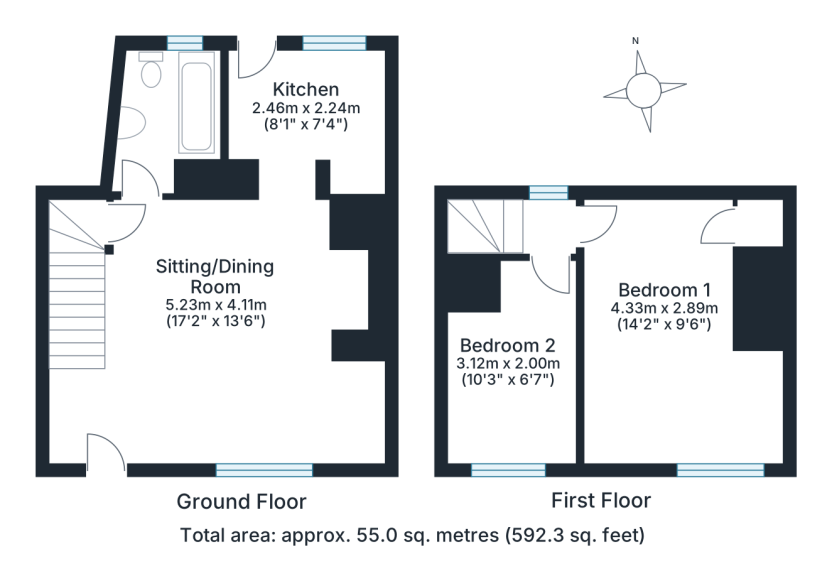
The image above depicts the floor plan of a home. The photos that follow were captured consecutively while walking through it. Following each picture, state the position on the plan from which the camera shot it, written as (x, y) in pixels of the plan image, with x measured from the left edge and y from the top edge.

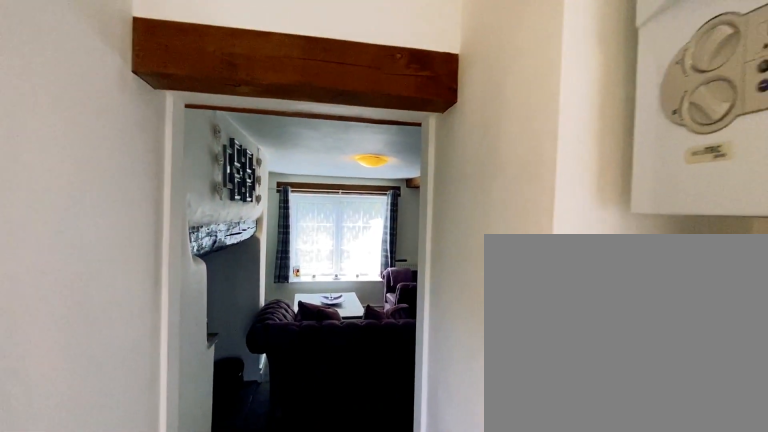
(290, 182)
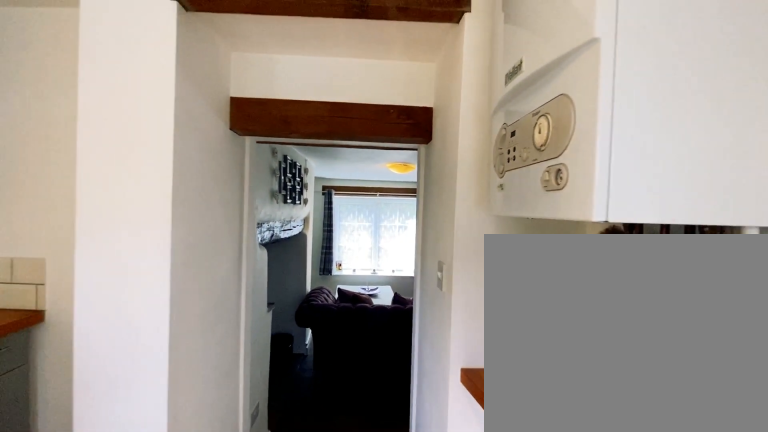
(294, 171)
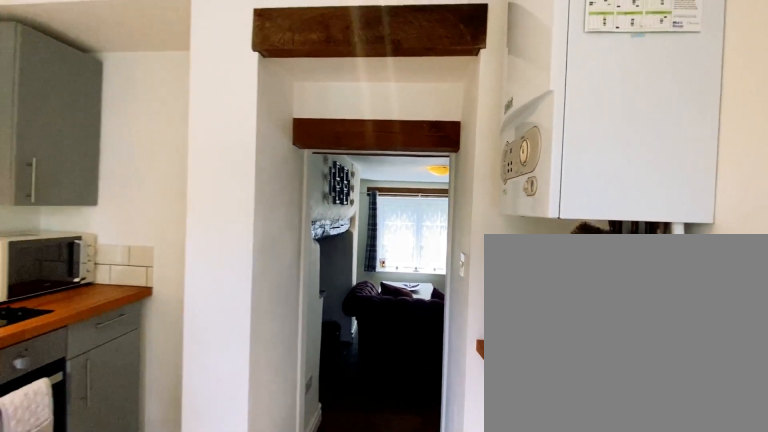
(295, 164)
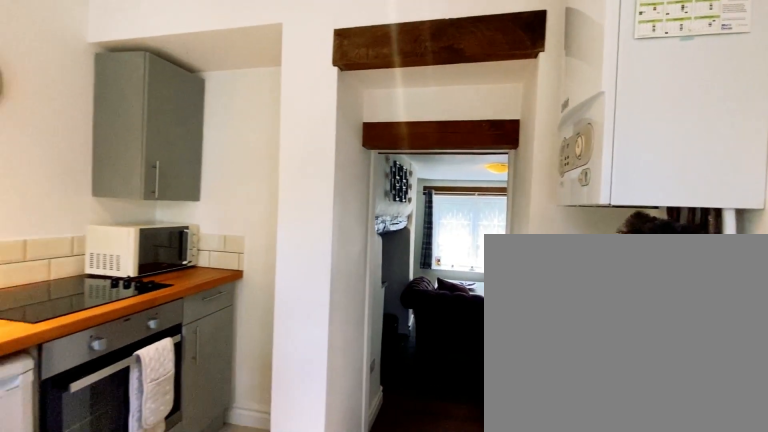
(294, 159)
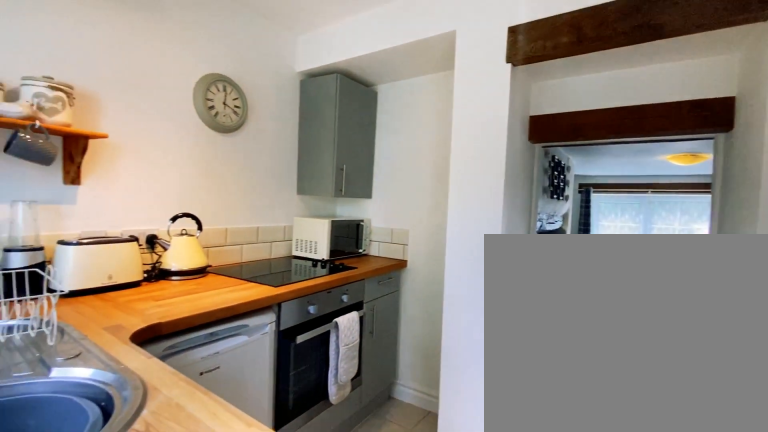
(287, 149)
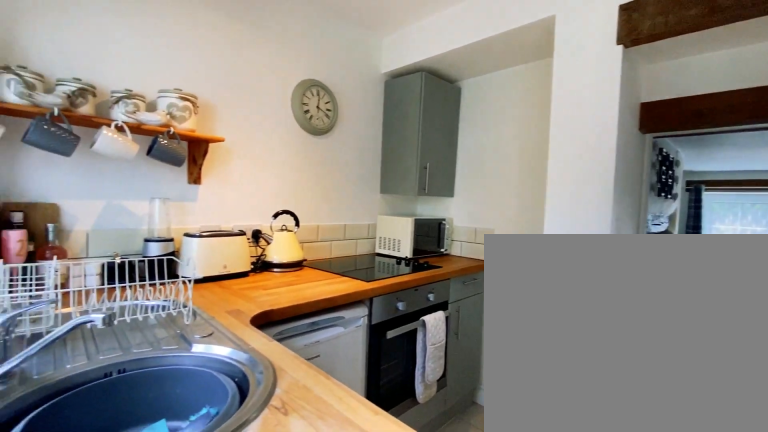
(287, 147)
